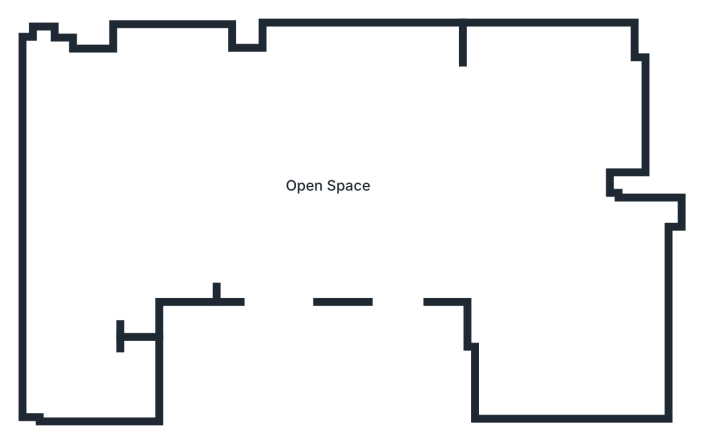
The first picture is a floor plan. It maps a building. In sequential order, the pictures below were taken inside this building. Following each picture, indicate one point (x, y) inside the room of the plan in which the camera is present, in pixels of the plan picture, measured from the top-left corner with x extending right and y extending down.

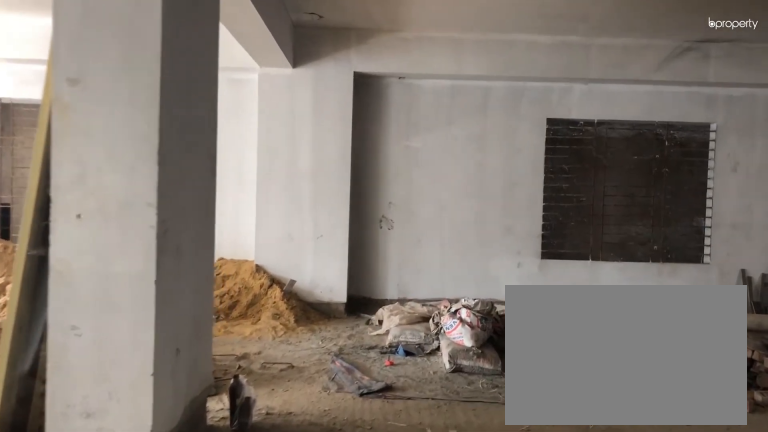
(328, 187)
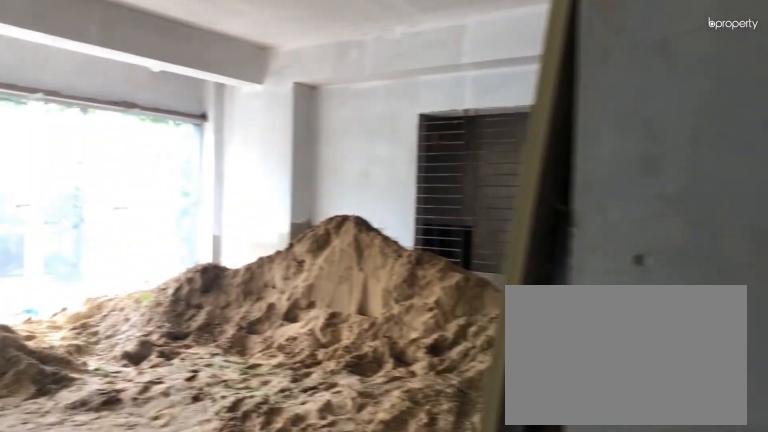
(328, 187)
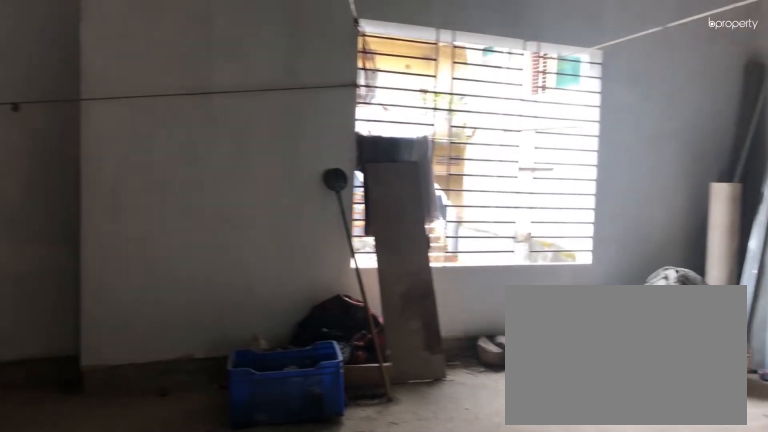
(511, 161)
